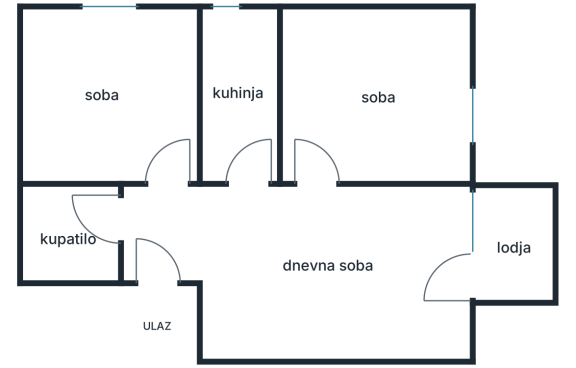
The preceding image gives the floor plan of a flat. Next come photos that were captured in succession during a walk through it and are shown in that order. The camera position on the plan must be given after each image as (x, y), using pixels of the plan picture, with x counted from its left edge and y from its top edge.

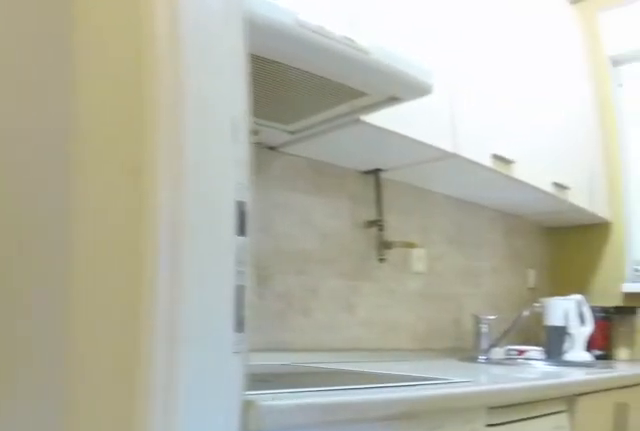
(288, 209)
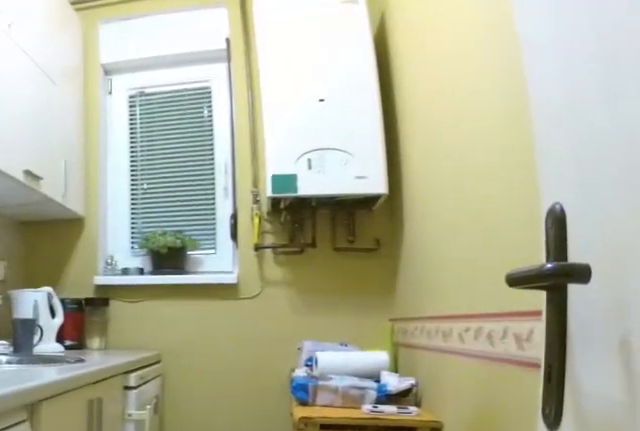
(258, 204)
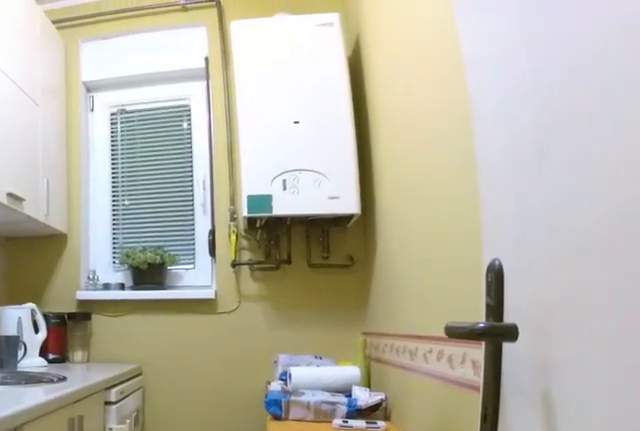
(254, 204)
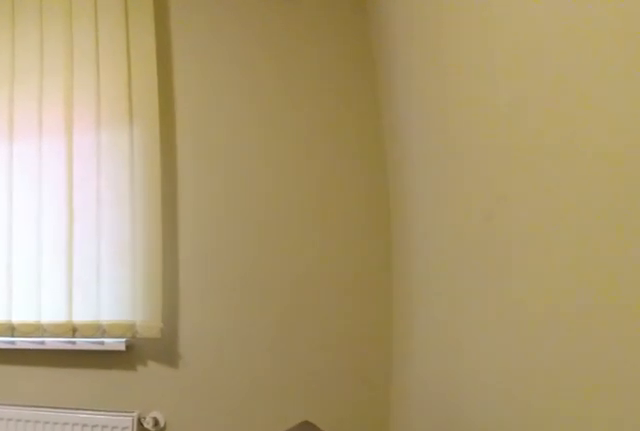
(166, 159)
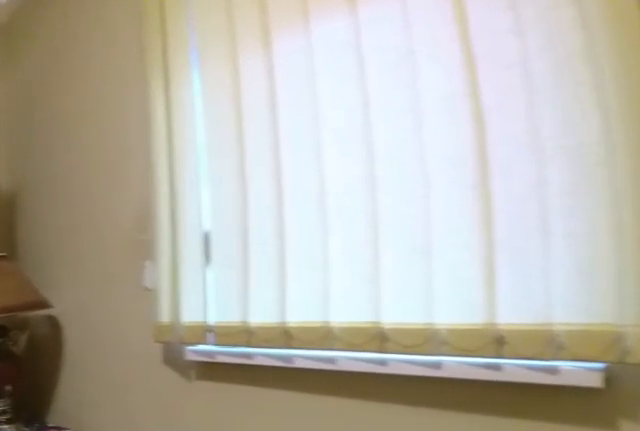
(177, 119)
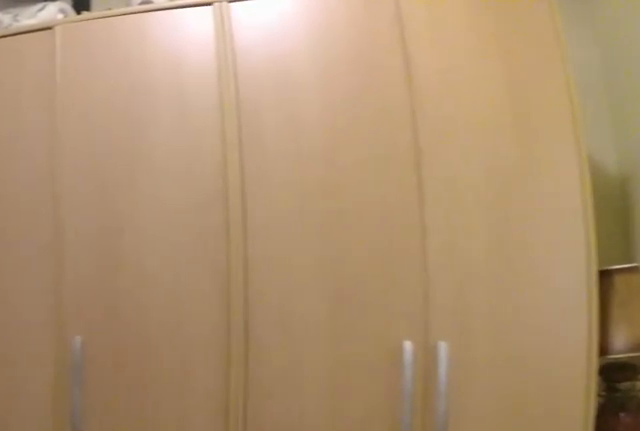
(177, 111)
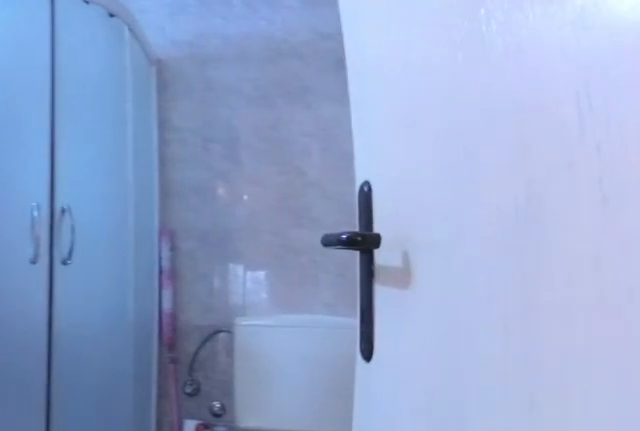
(148, 203)
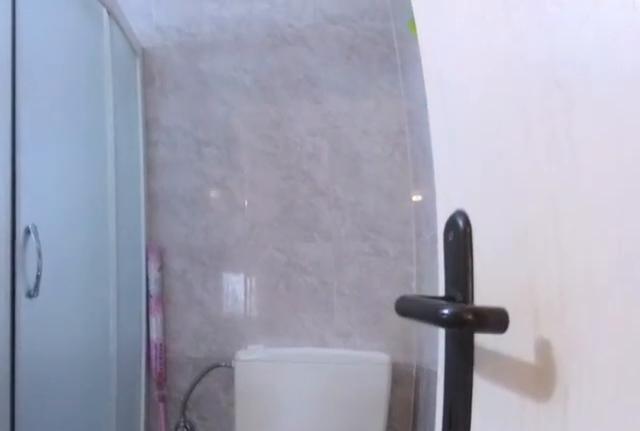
(131, 207)
